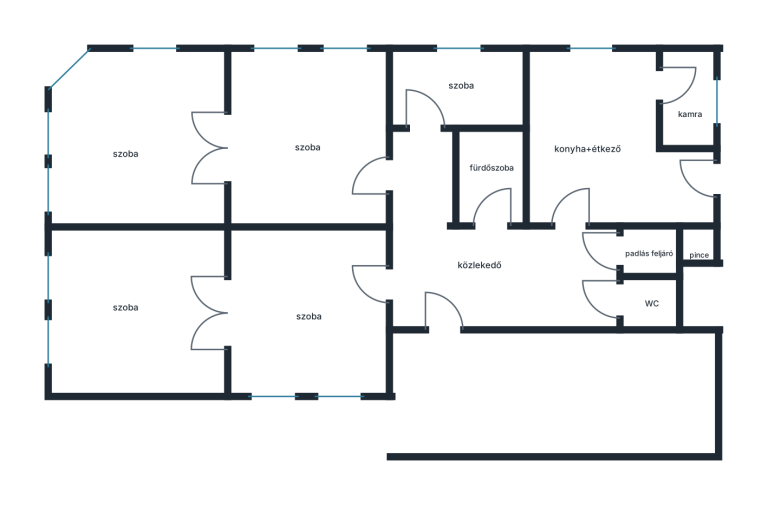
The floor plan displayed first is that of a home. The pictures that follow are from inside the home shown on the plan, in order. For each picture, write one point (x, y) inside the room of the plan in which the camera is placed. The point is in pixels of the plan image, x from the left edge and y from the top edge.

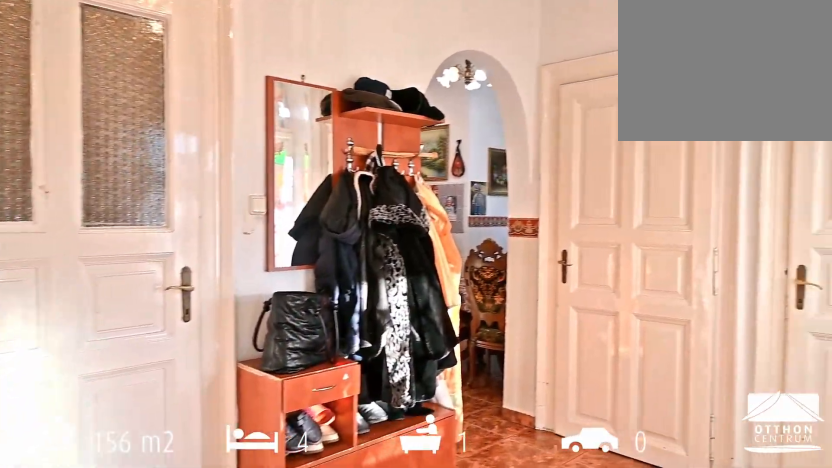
(502, 281)
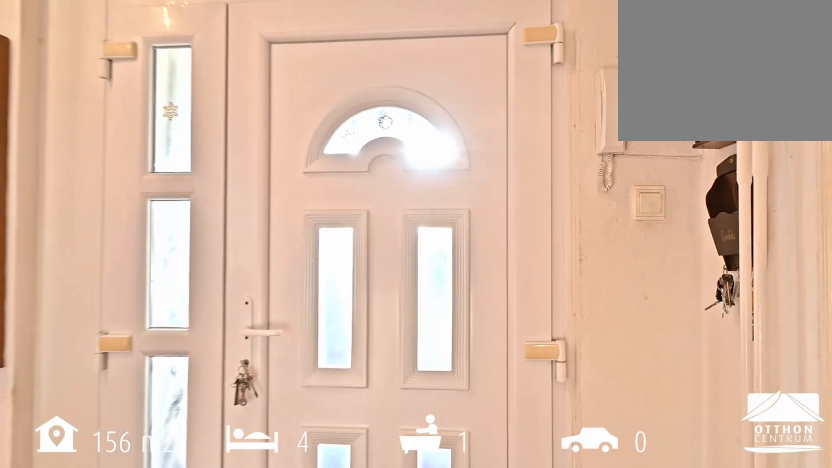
(501, 282)
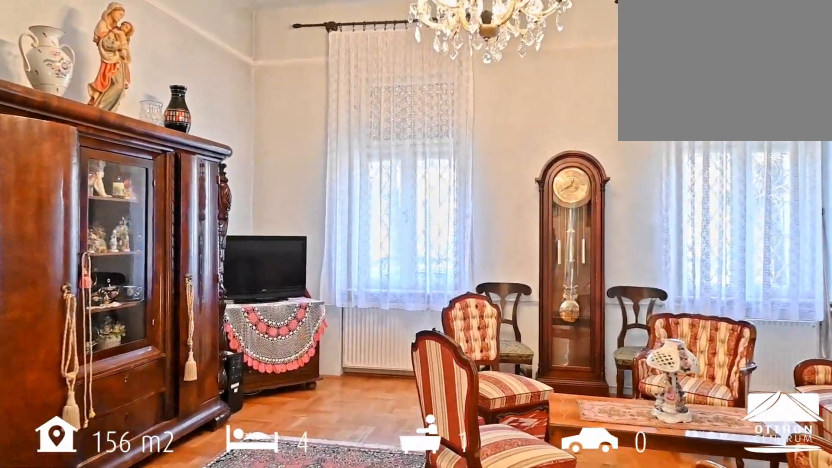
(128, 313)
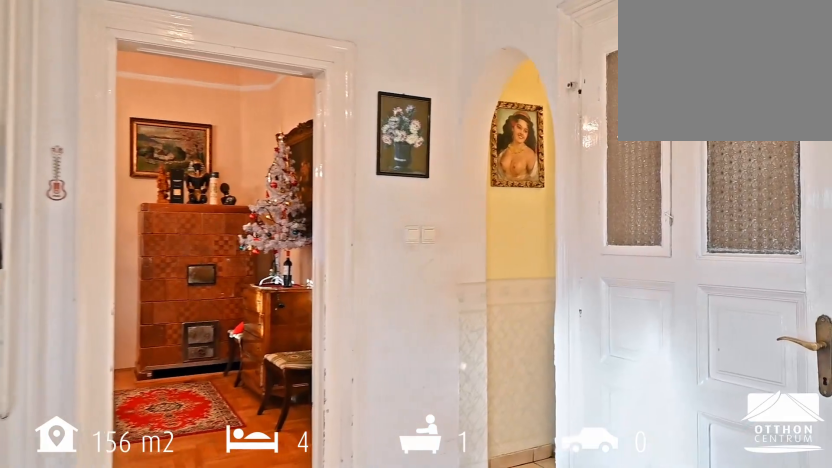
(501, 282)
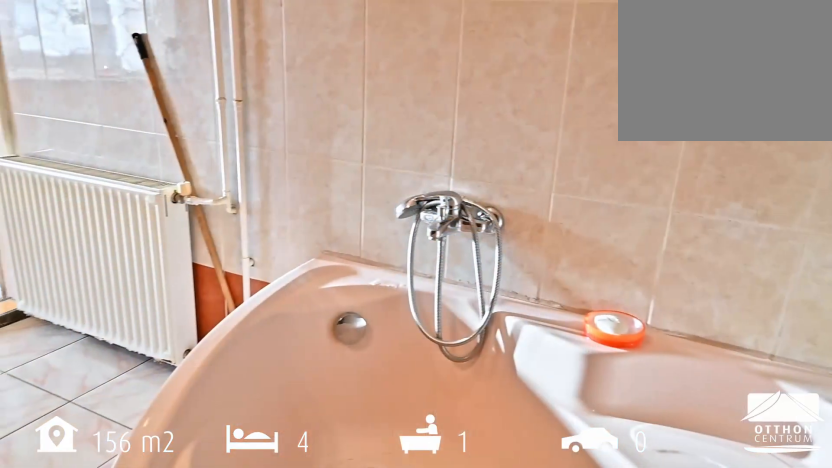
(492, 176)
